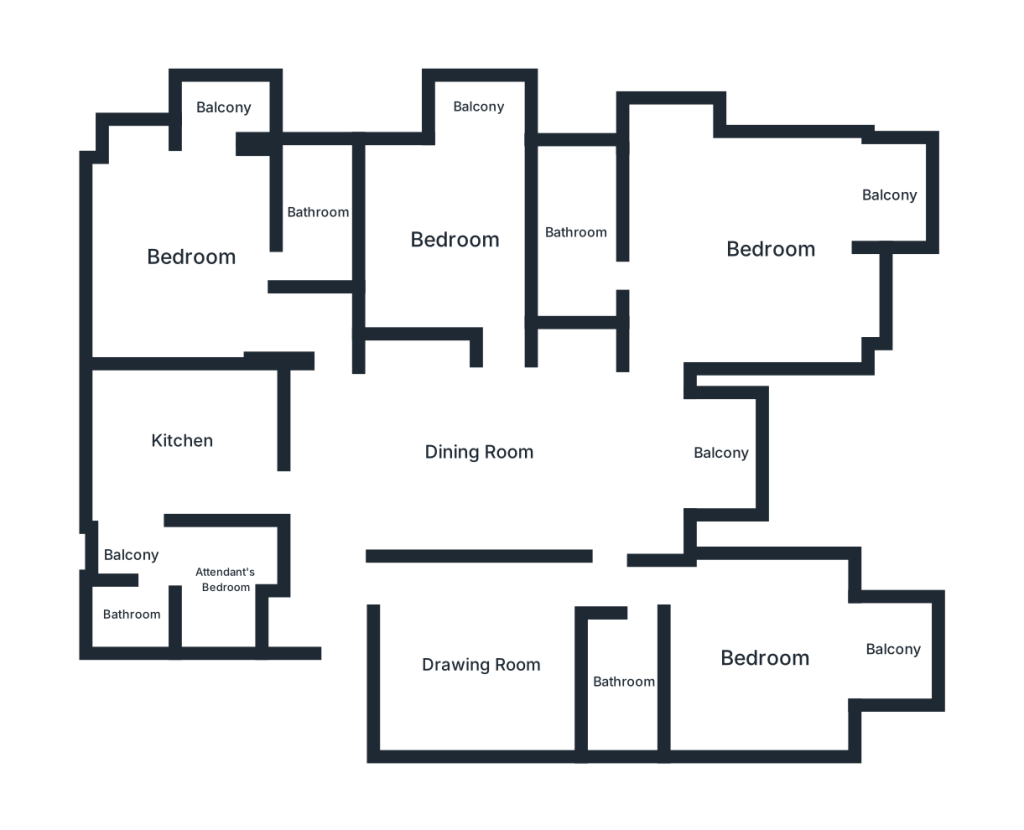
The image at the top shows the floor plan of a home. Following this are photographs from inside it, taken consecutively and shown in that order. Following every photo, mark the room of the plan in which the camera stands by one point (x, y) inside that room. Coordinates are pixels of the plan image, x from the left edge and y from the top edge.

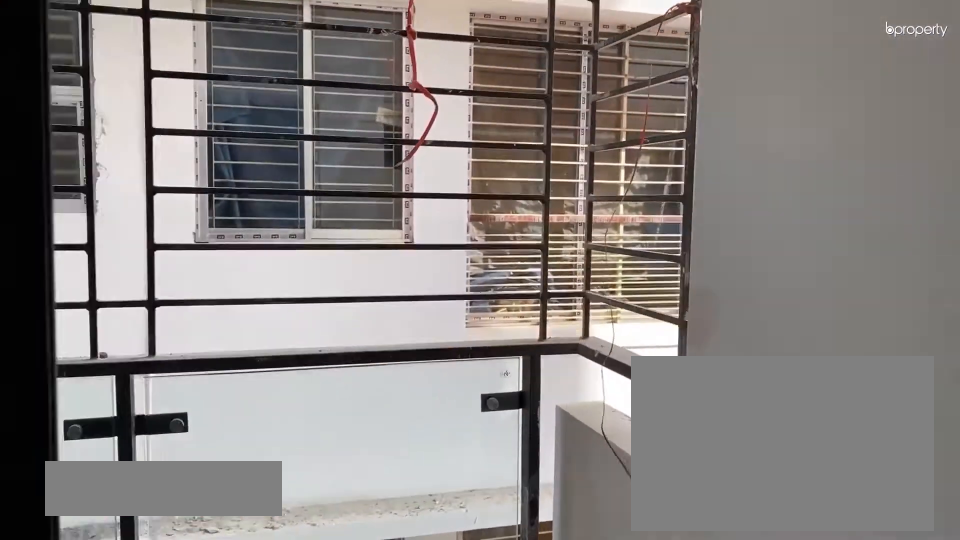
(479, 106)
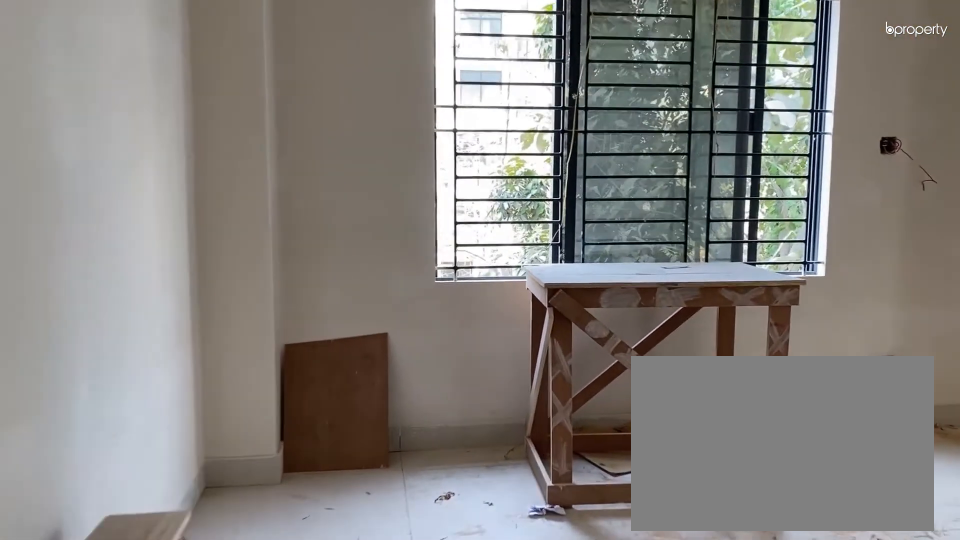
(189, 257)
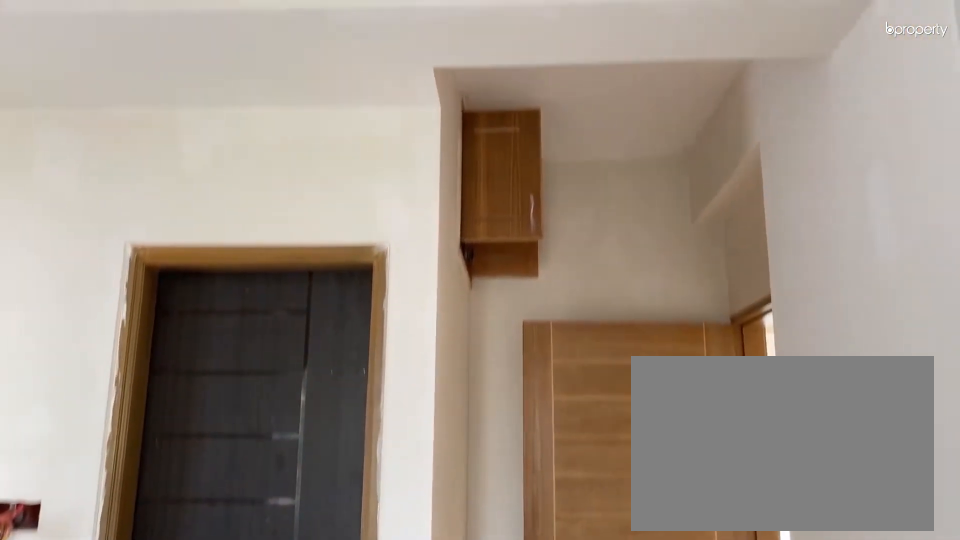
(189, 257)
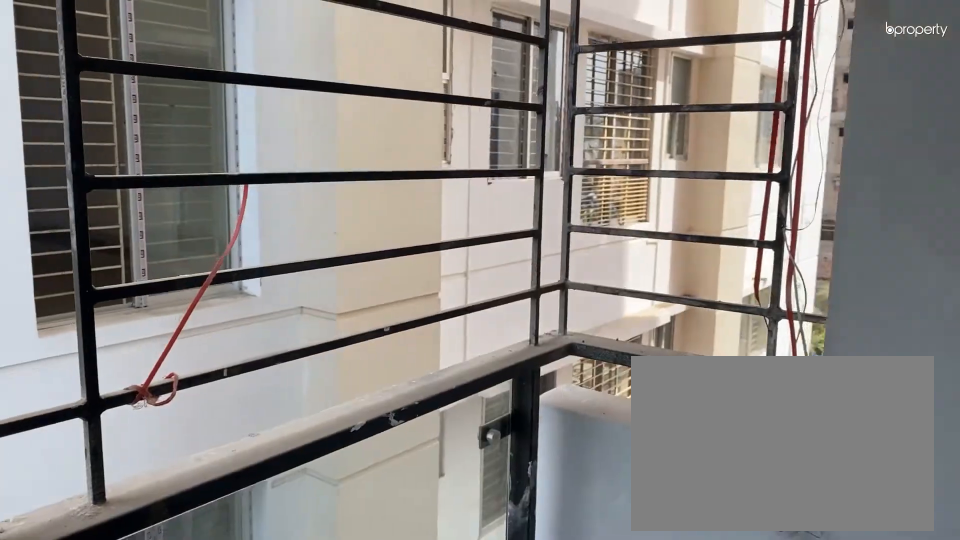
(226, 107)
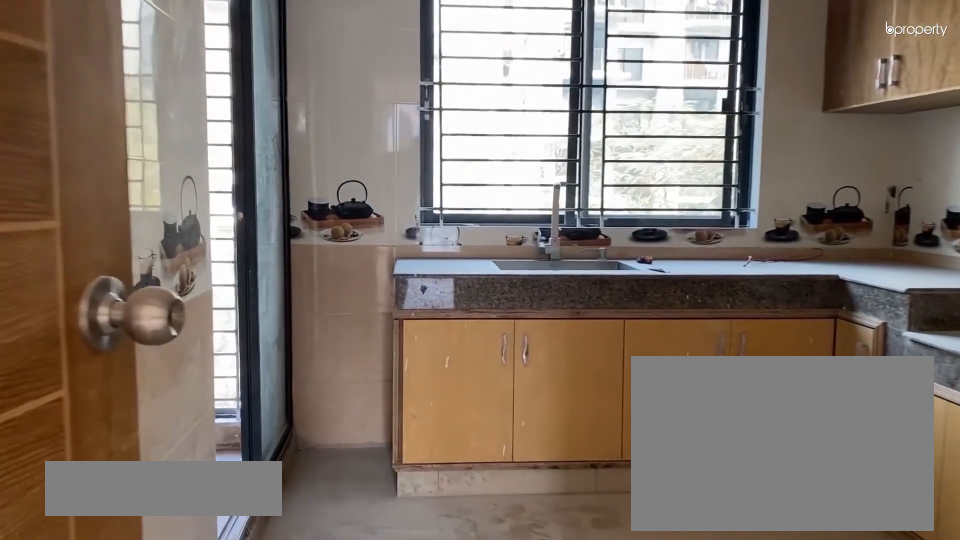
(181, 438)
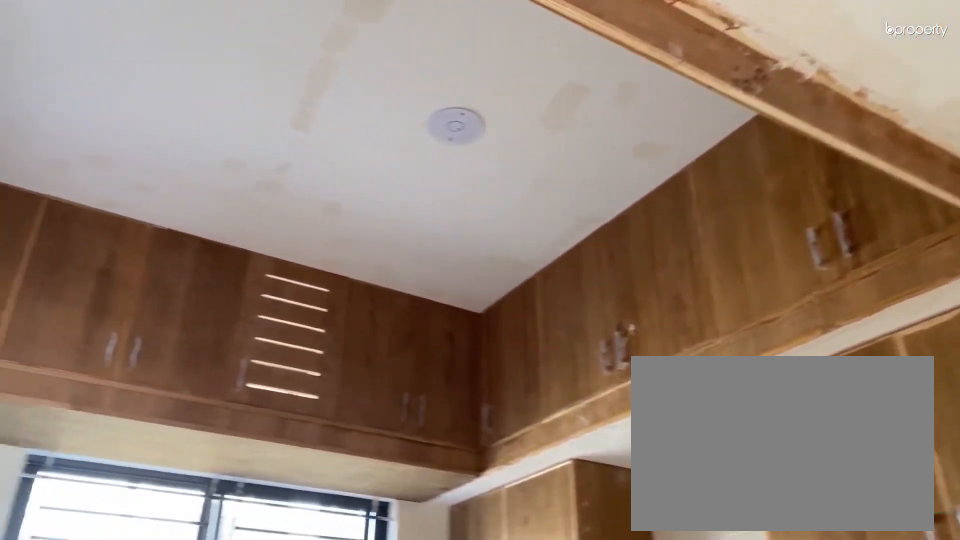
(182, 437)
